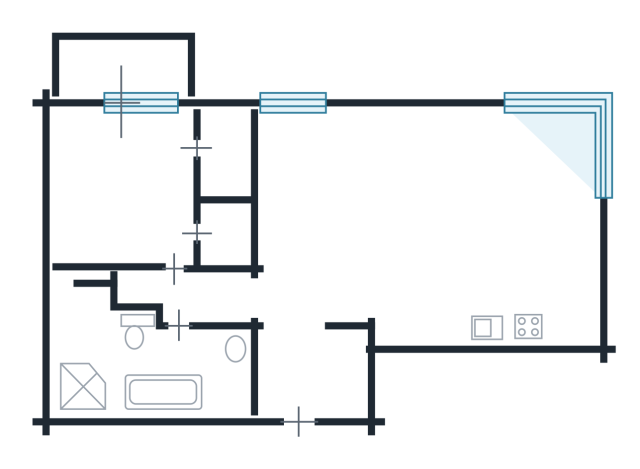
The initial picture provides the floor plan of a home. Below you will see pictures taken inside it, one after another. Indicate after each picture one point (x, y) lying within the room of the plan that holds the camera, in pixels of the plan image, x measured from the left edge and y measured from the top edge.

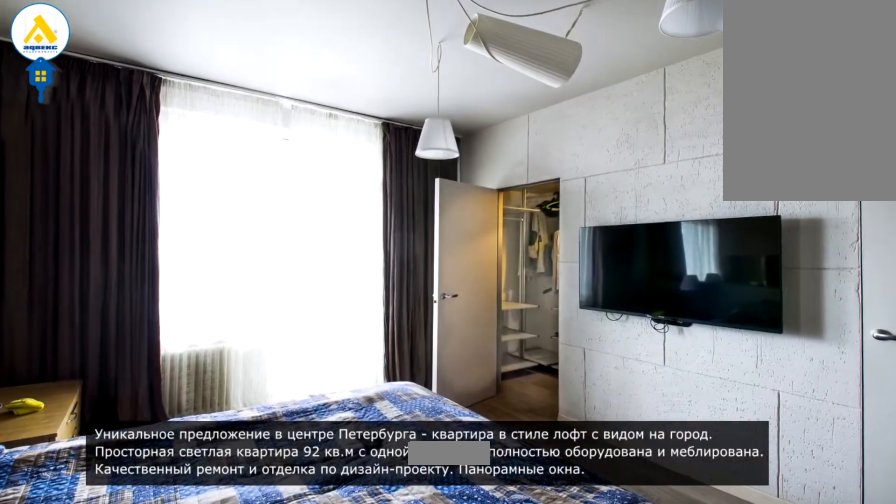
(122, 186)
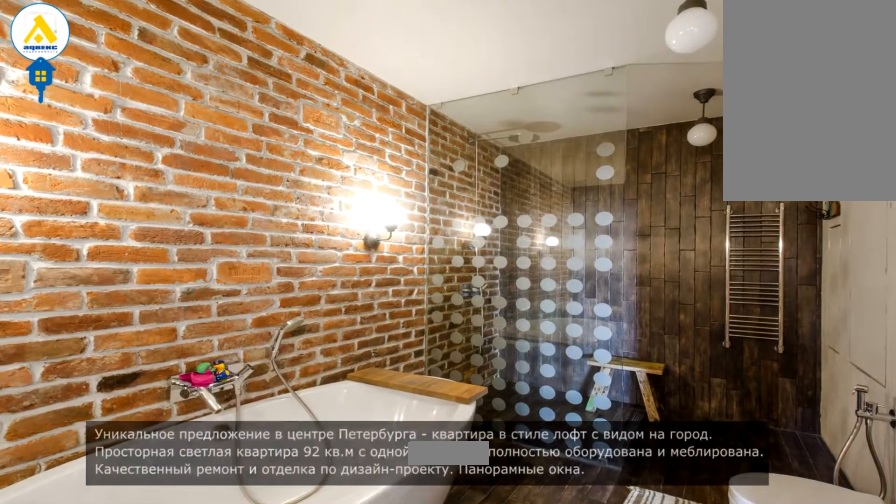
(109, 359)
